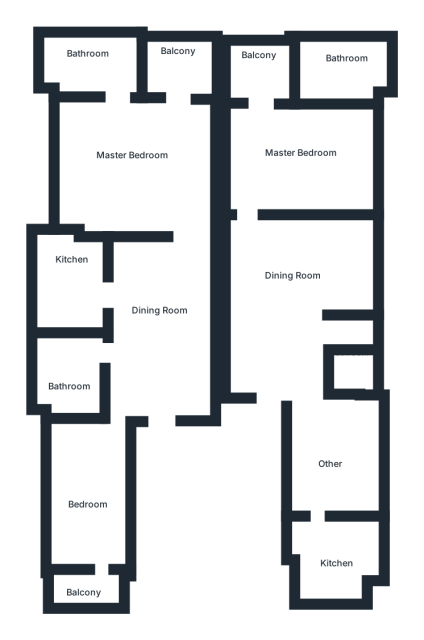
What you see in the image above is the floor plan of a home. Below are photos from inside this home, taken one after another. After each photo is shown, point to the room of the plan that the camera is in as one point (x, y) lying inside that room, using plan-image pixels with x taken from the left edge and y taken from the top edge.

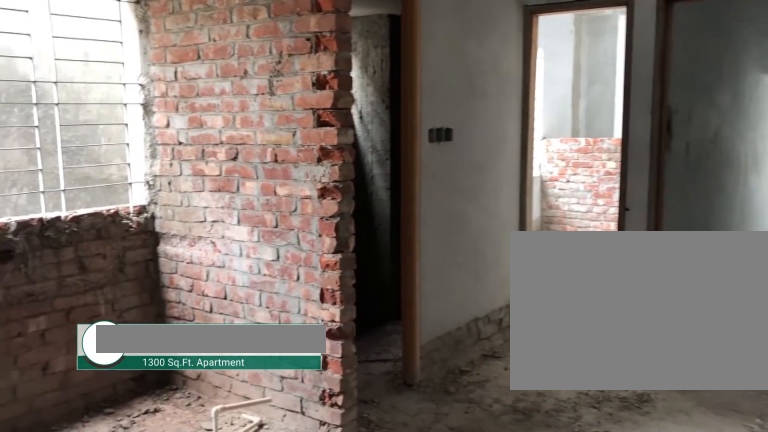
(276, 290)
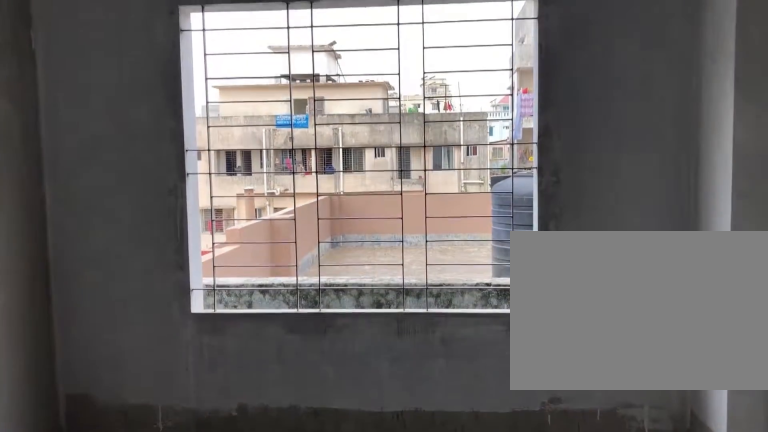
(284, 155)
